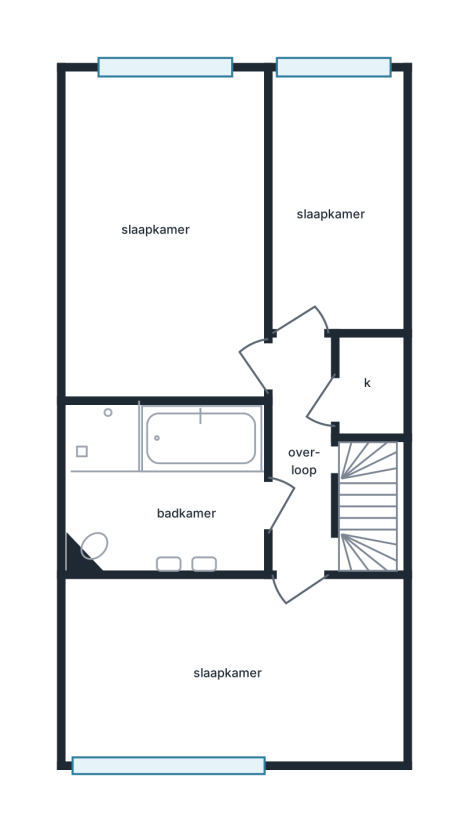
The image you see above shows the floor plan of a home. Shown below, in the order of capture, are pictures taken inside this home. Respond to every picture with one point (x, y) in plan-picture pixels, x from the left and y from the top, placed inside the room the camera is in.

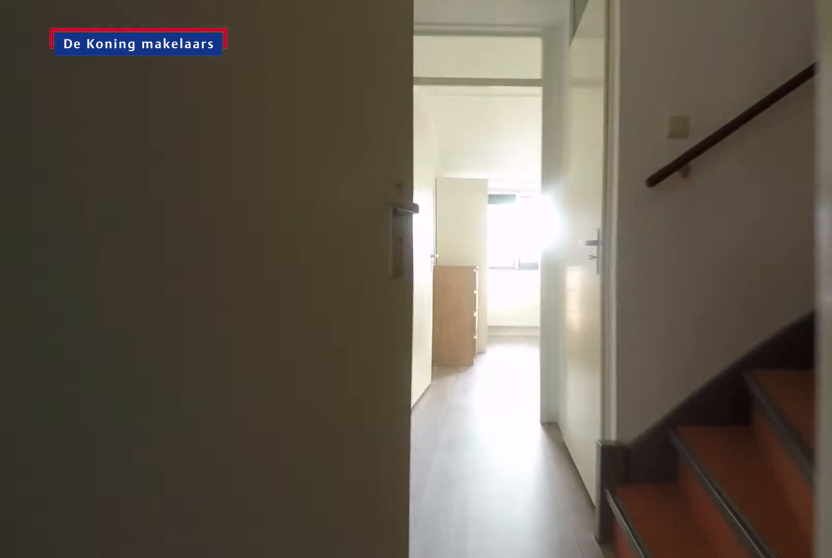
(306, 476)
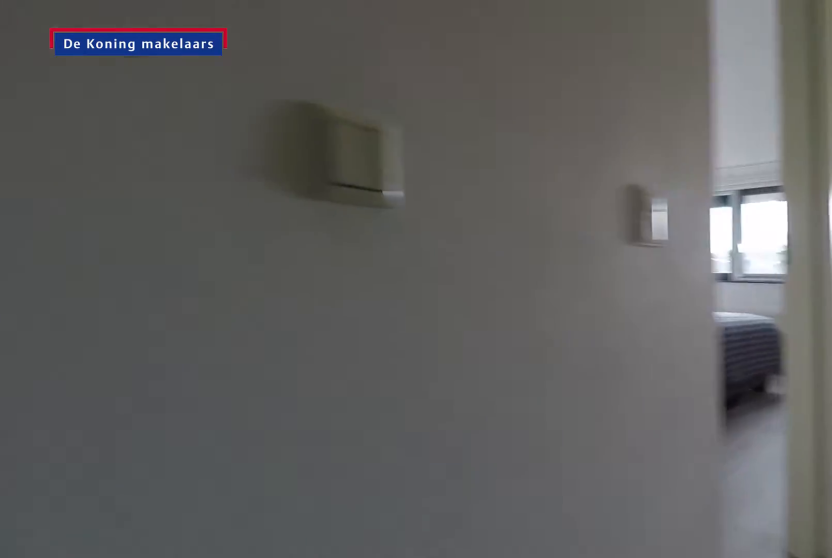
(306, 476)
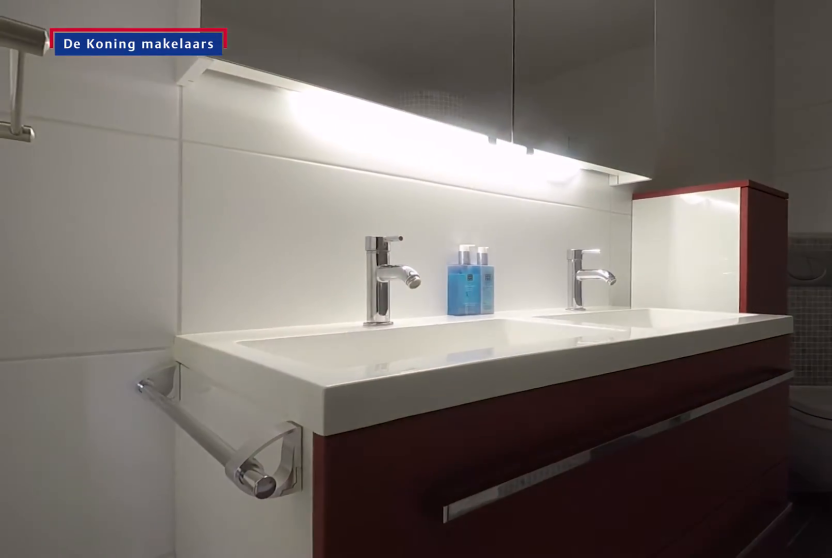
(168, 499)
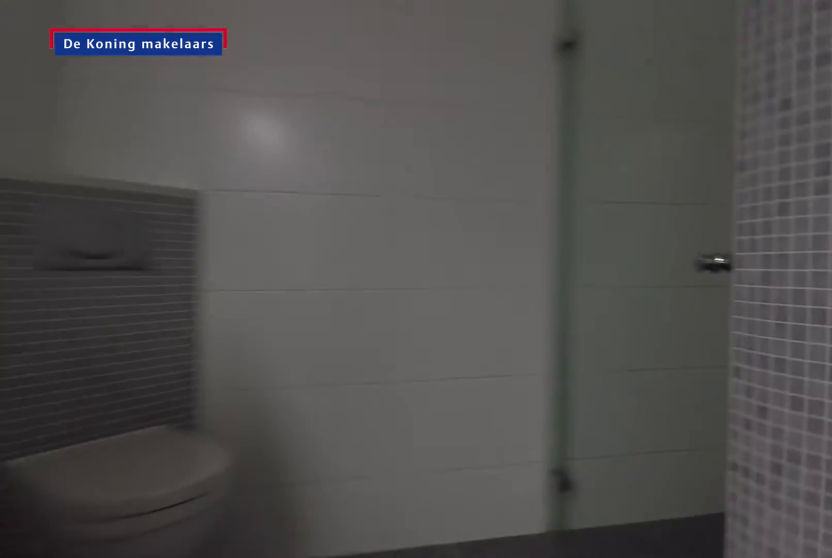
(168, 499)
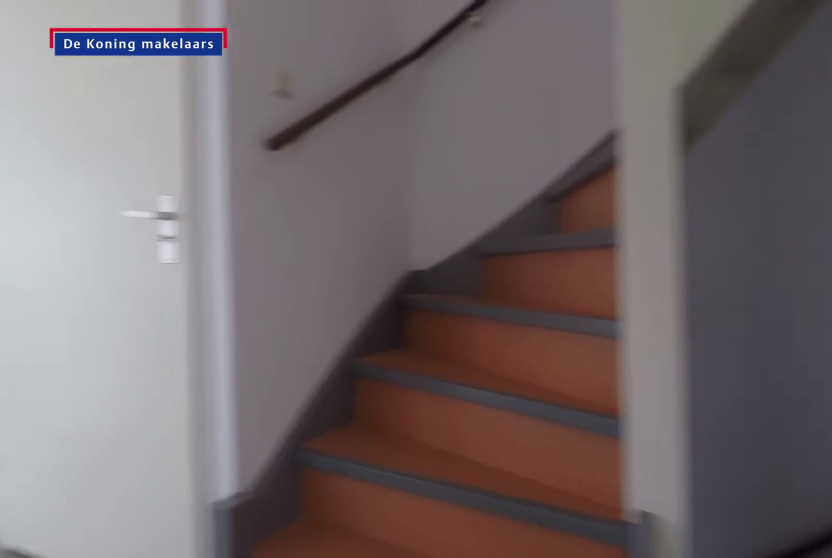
(306, 476)
